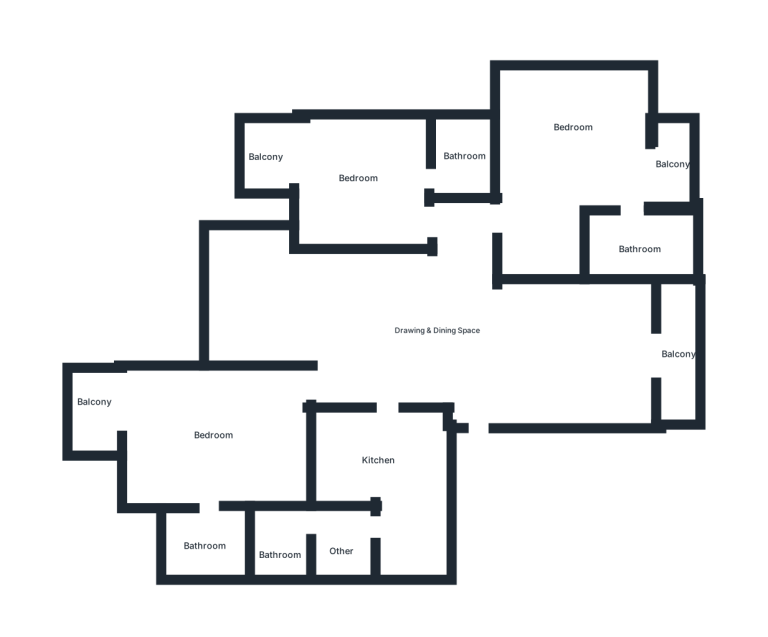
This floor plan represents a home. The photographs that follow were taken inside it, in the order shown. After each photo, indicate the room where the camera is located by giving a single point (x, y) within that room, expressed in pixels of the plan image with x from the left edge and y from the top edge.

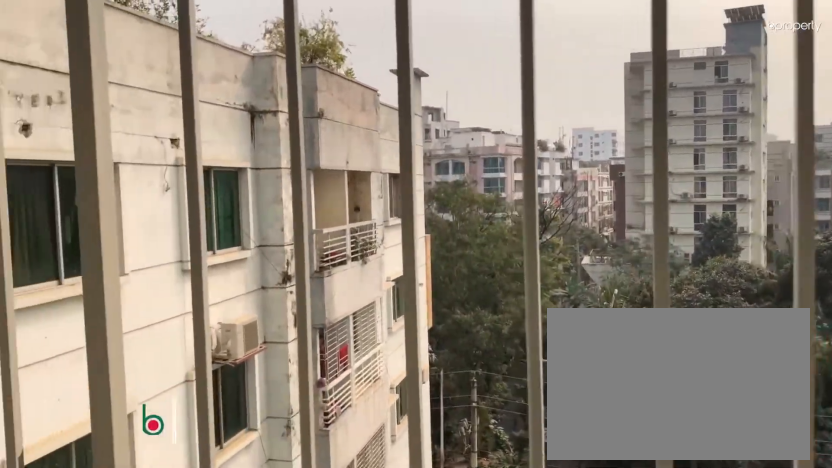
(674, 165)
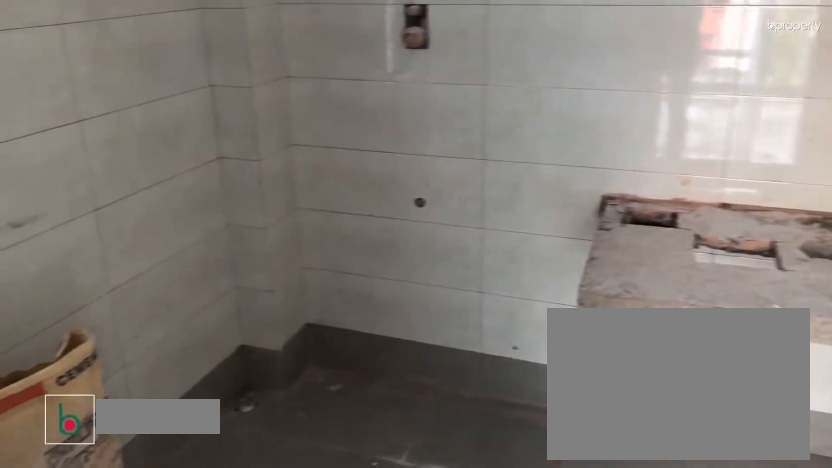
(465, 161)
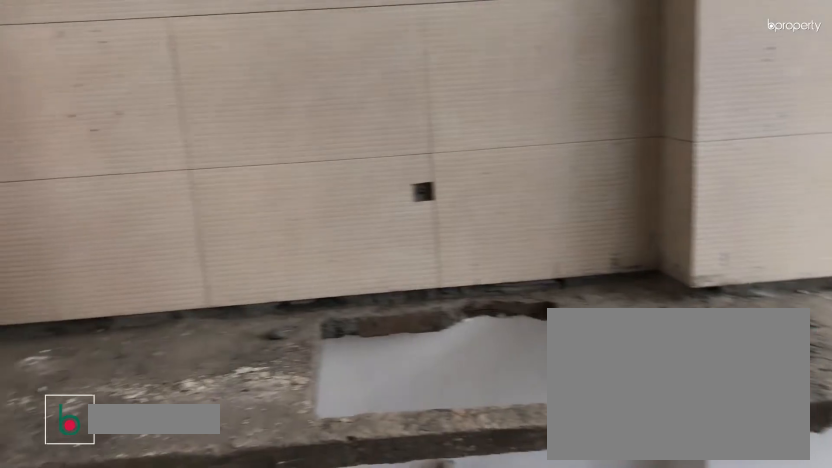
(386, 465)
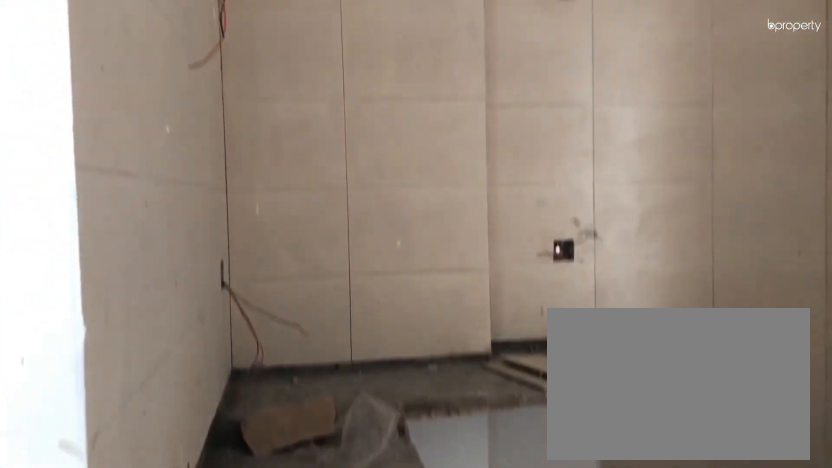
(386, 465)
